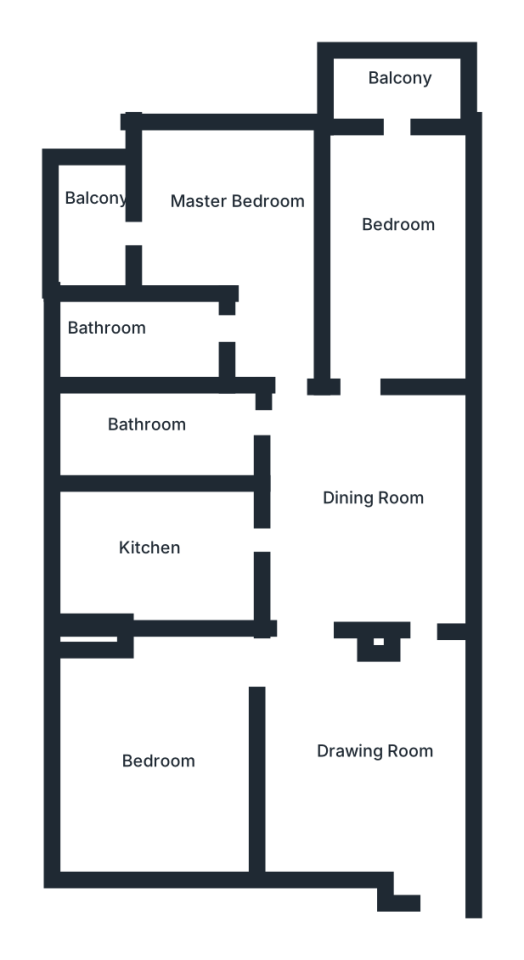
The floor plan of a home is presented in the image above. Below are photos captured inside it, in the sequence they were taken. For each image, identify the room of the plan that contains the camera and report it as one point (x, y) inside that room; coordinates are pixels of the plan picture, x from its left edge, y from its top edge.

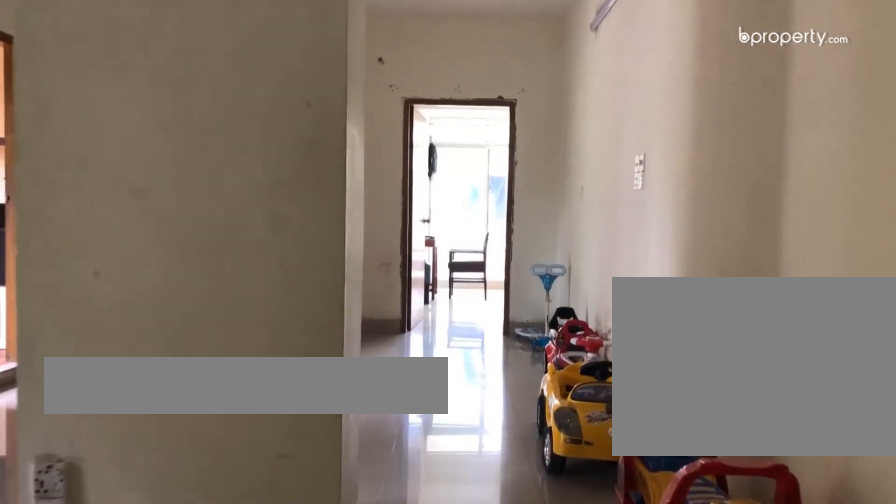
(423, 716)
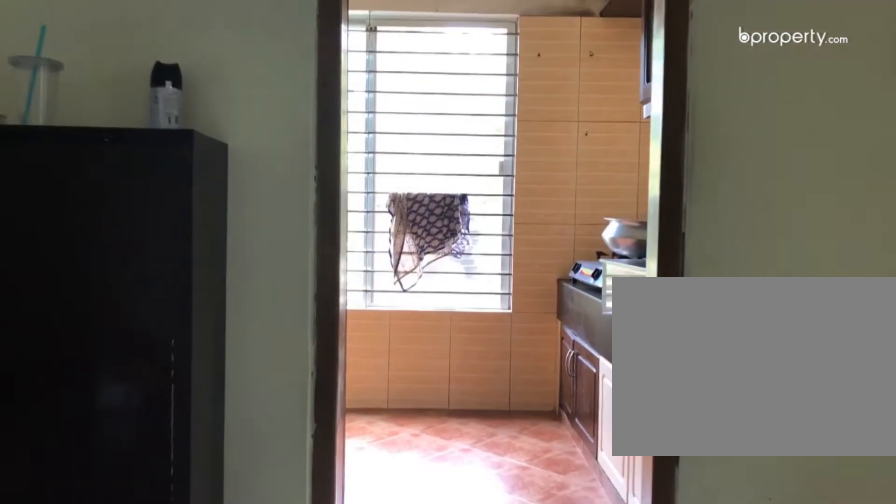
(341, 527)
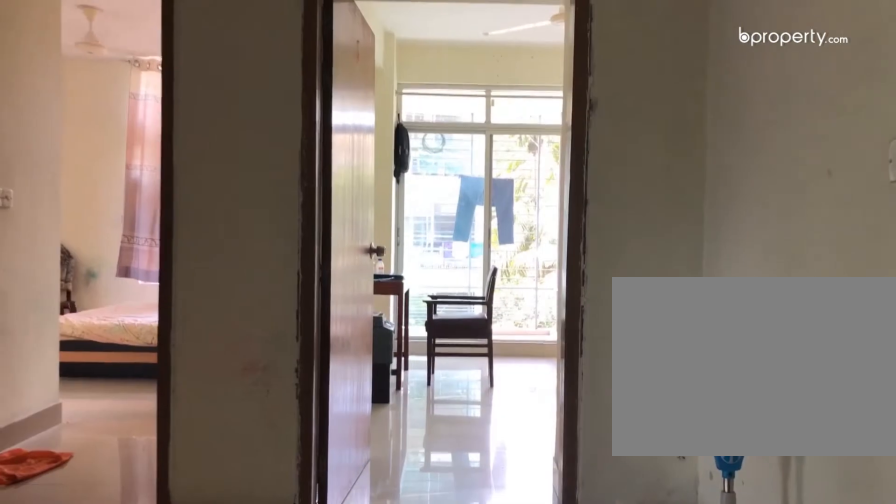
(358, 434)
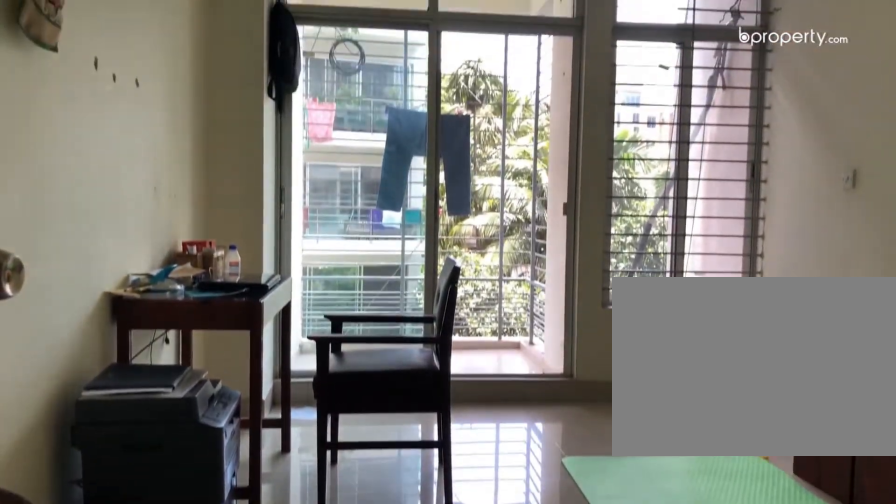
(387, 268)
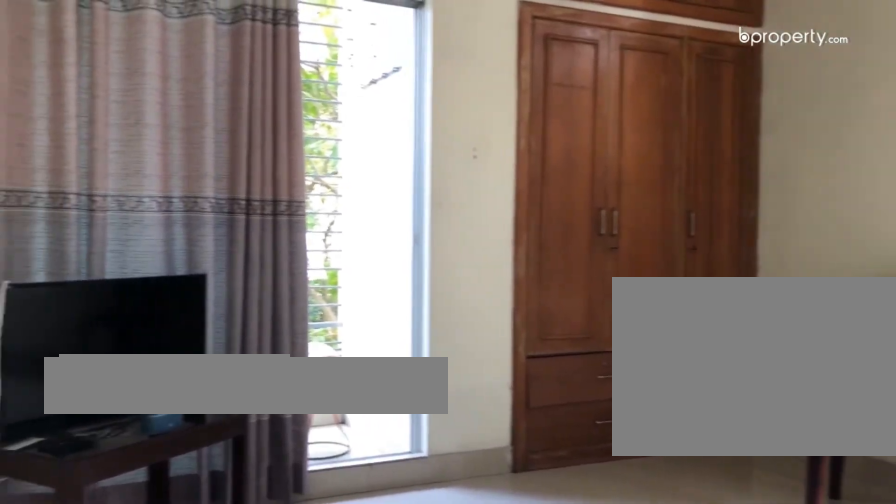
(258, 231)
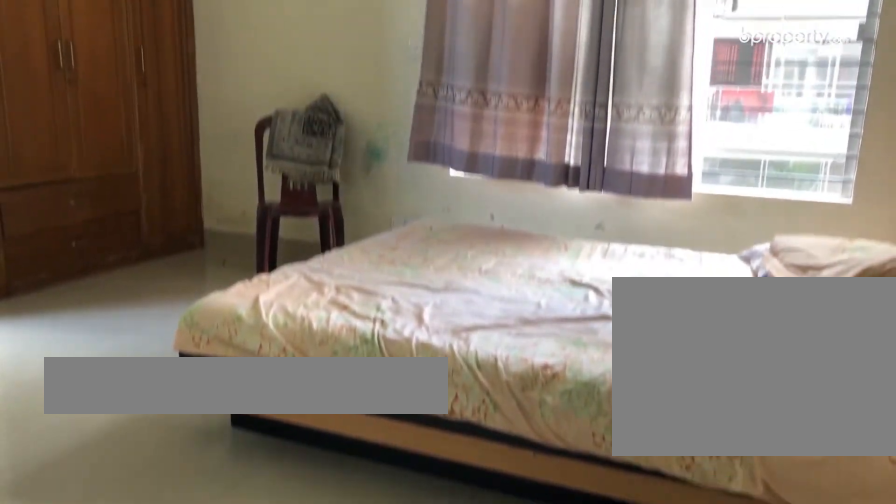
(258, 231)
